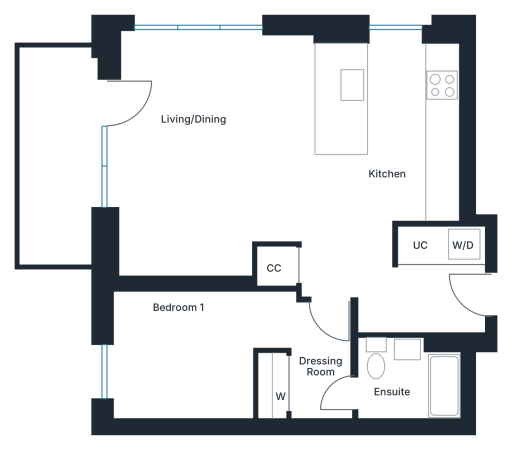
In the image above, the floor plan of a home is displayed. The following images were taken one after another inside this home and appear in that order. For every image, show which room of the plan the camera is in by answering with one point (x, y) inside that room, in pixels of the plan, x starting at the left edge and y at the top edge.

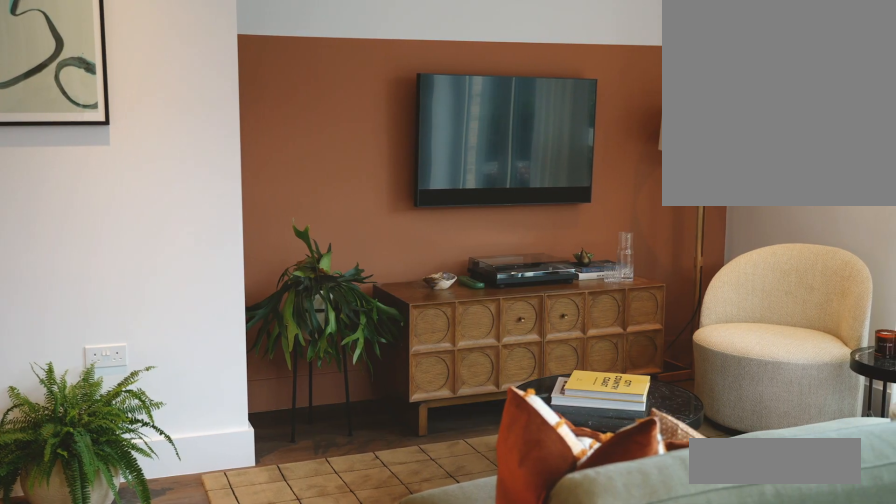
(174, 179)
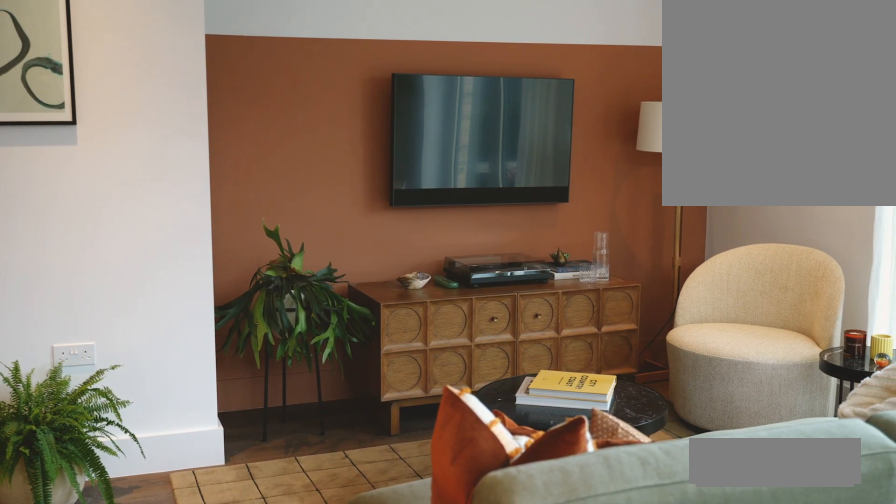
(174, 179)
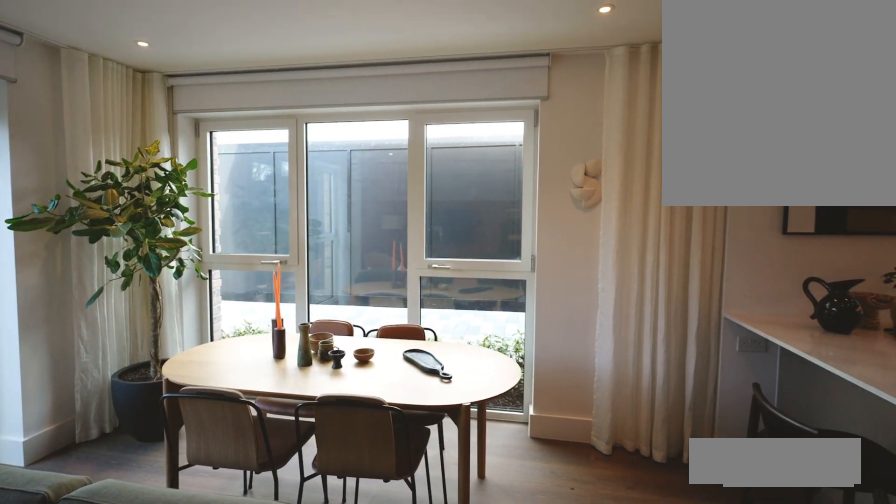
(186, 62)
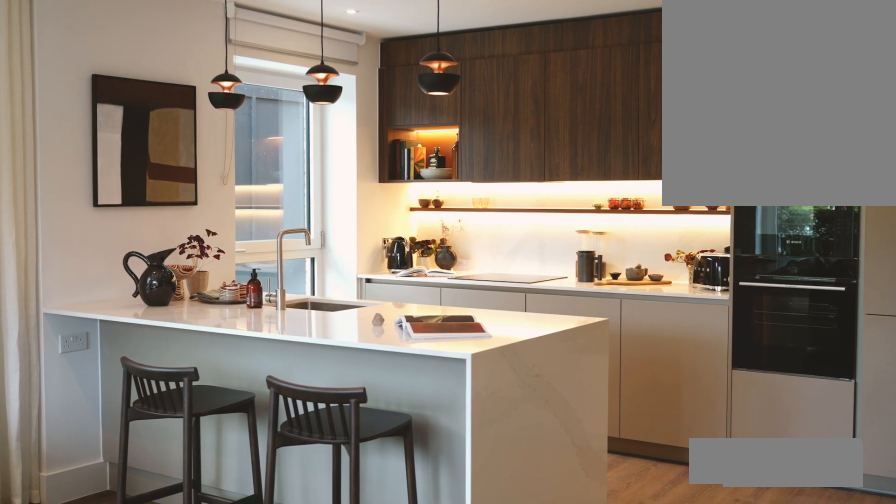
(390, 121)
